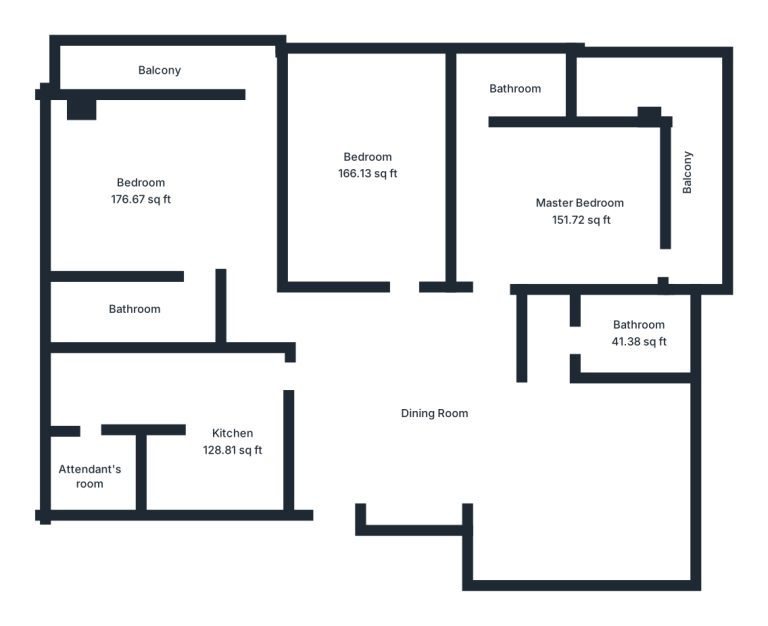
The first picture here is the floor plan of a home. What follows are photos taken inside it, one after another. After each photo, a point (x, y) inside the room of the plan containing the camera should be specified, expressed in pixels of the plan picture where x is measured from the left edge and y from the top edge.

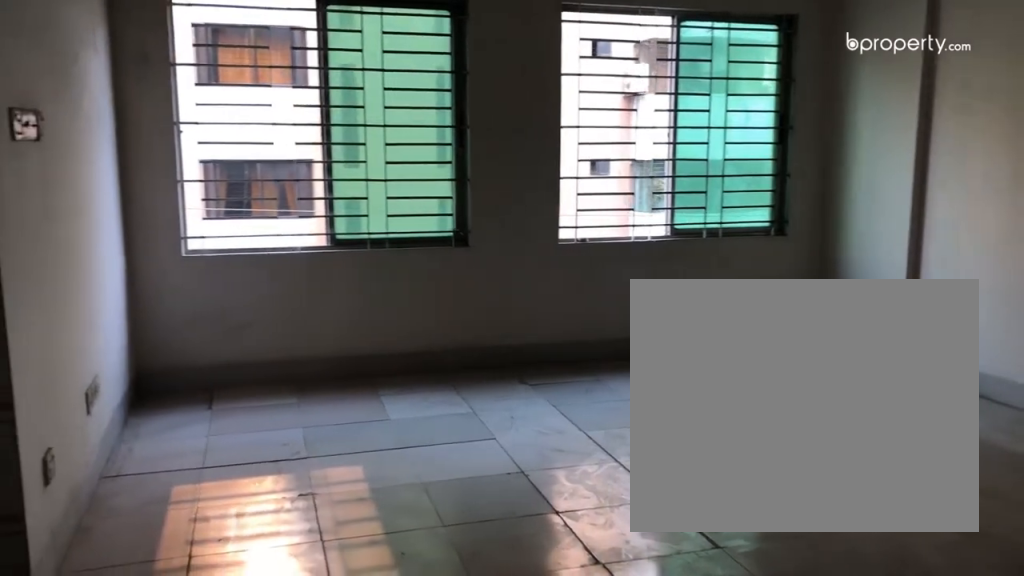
(426, 412)
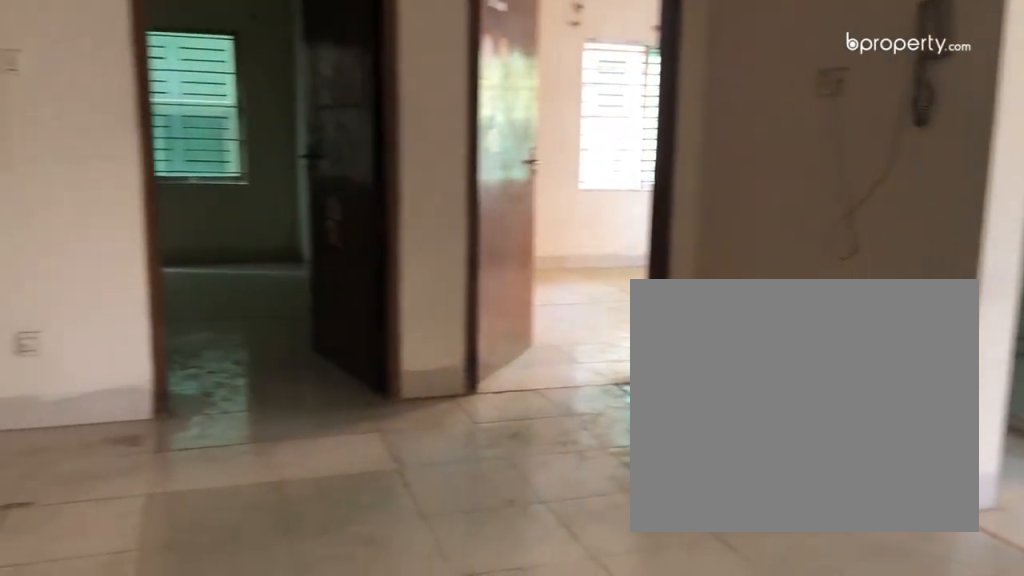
(426, 412)
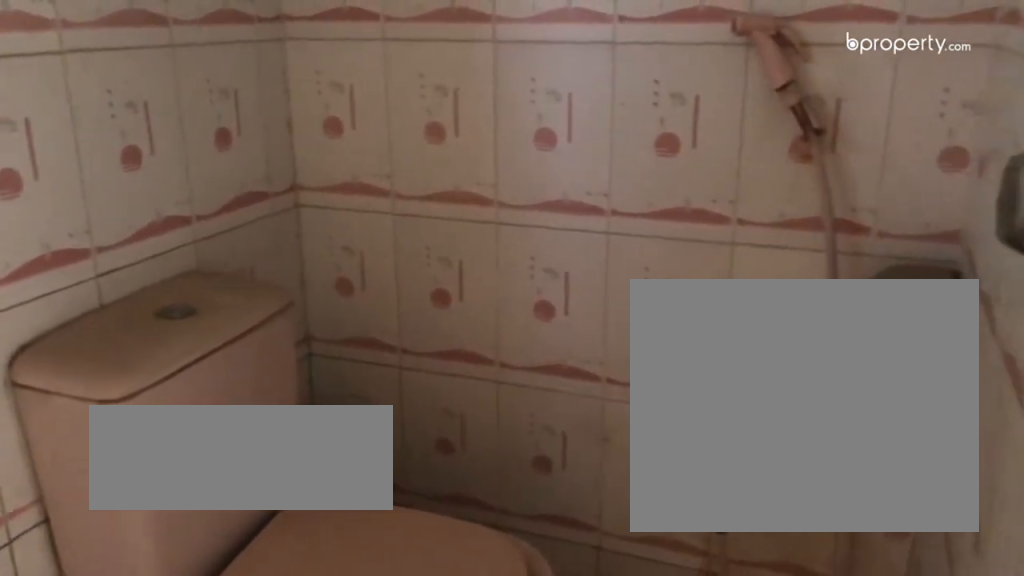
(518, 88)
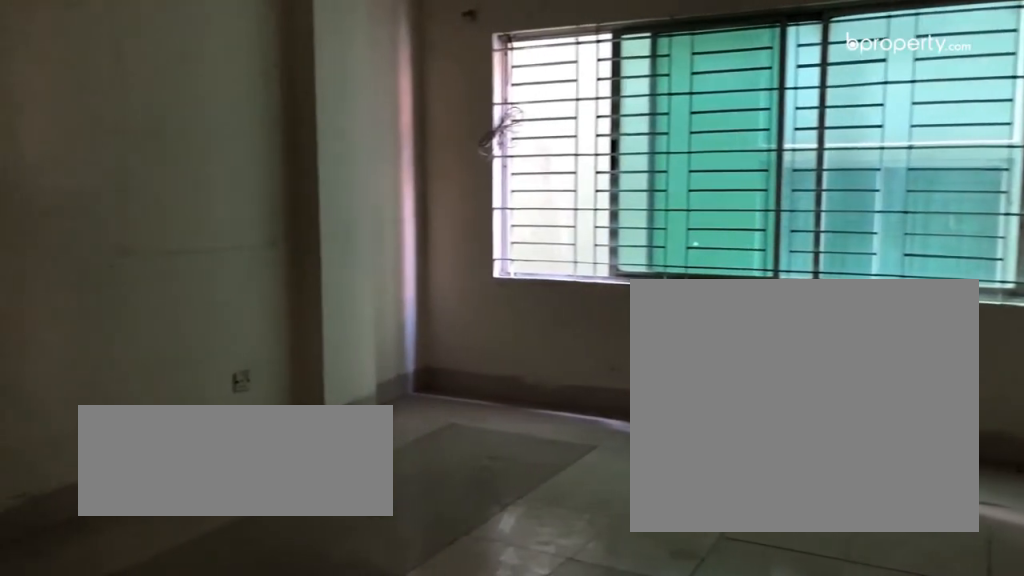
(372, 158)
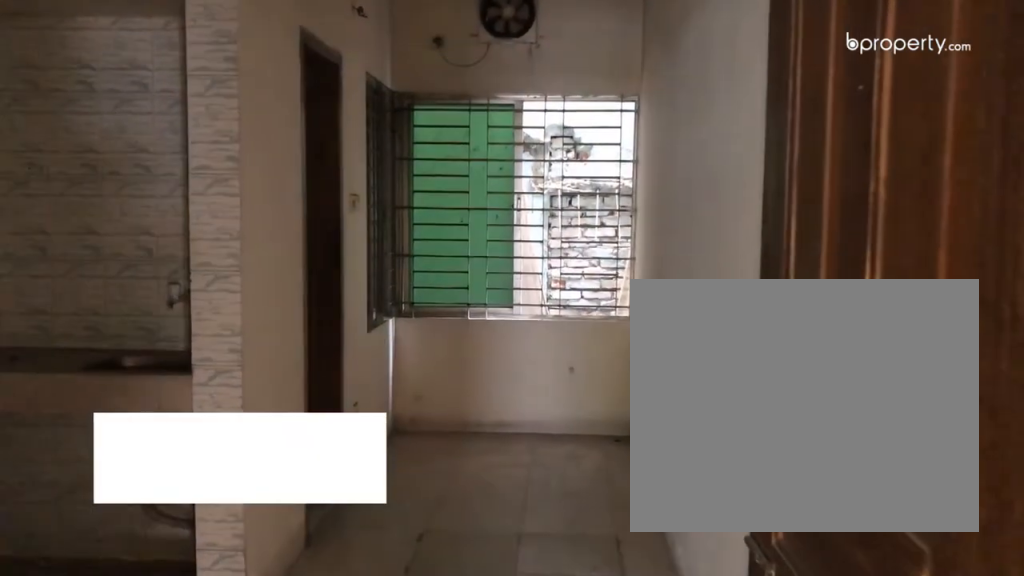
(234, 444)
